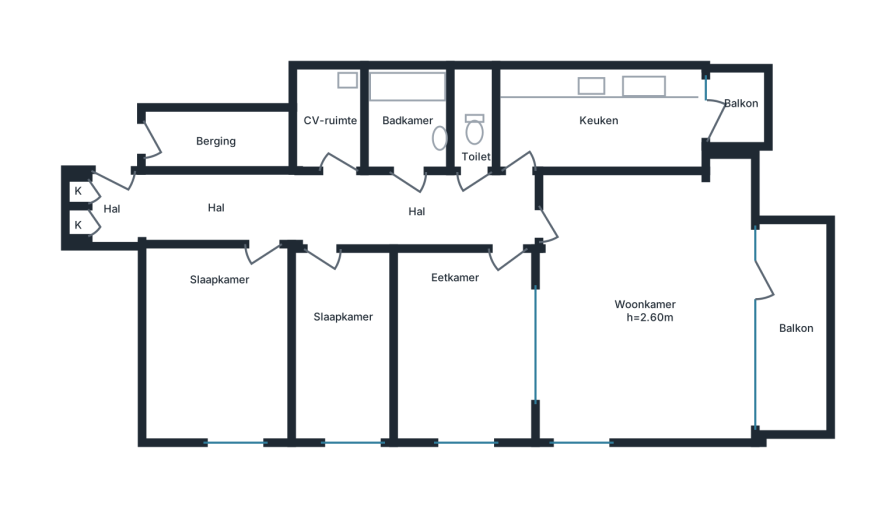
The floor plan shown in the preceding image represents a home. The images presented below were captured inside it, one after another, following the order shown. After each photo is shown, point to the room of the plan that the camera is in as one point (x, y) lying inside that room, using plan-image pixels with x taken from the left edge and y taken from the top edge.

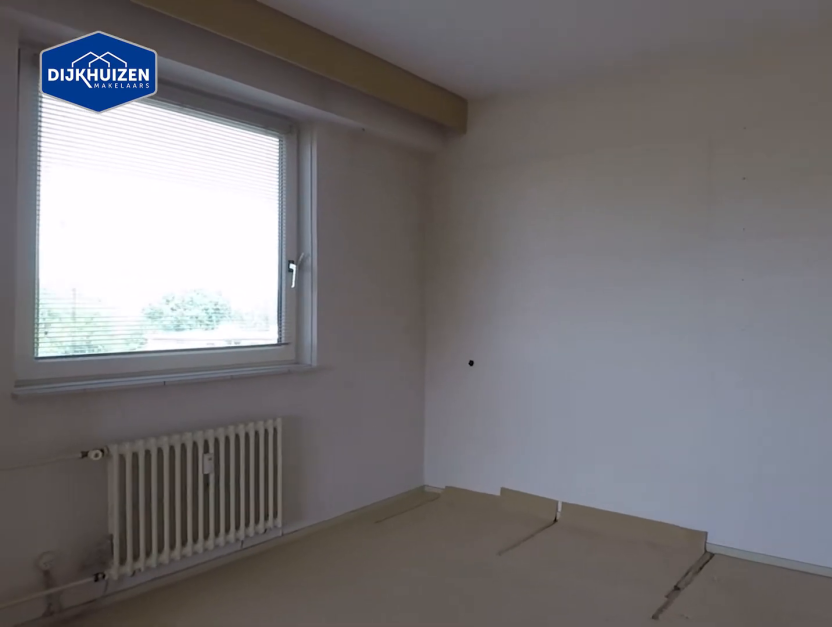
(464, 344)
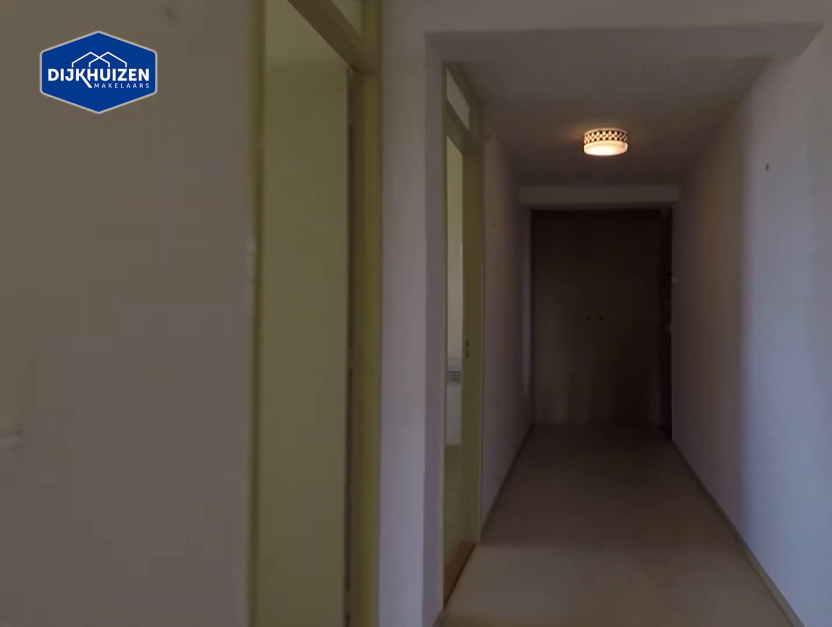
(324, 209)
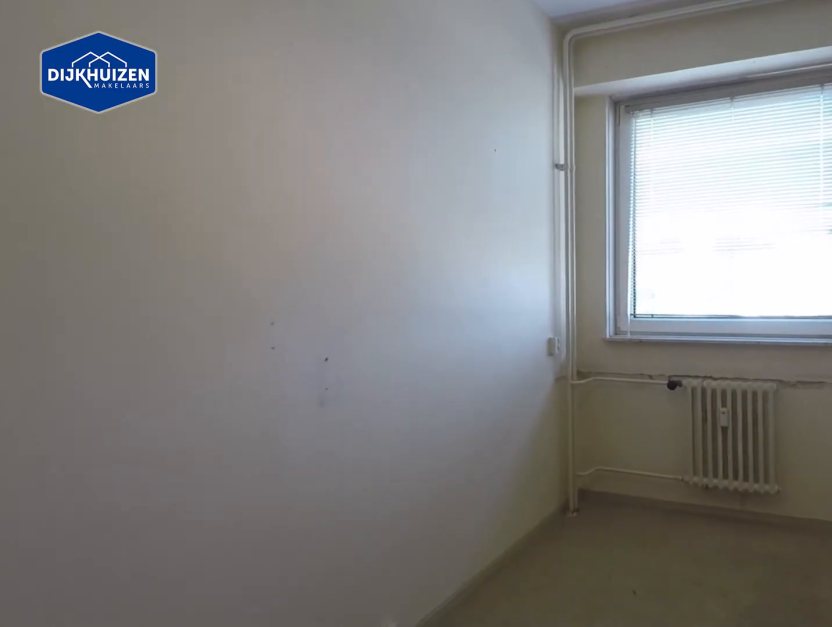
(345, 345)
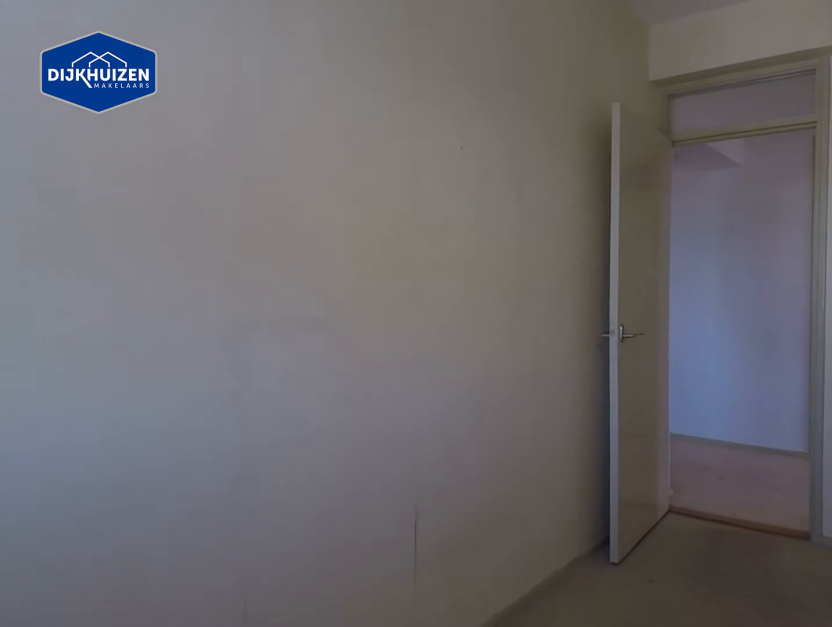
(345, 345)
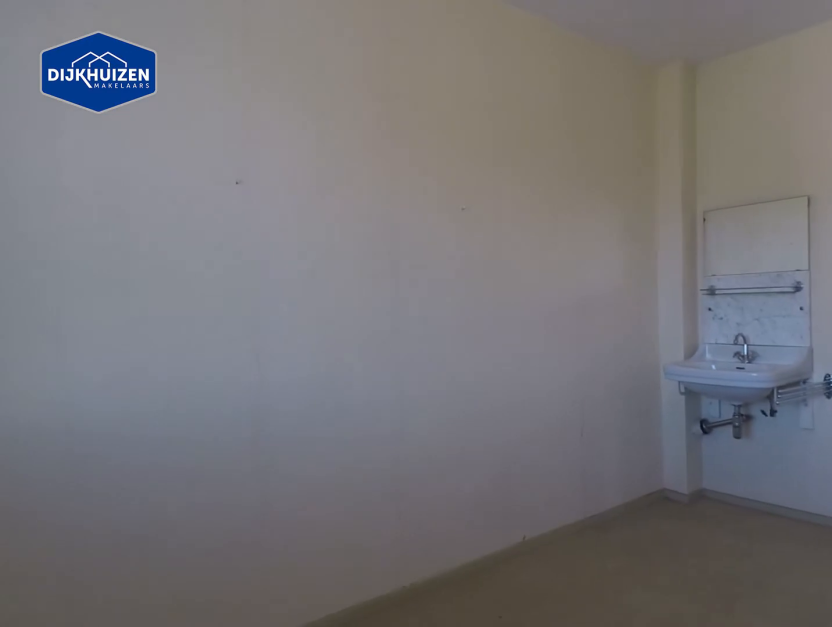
(214, 341)
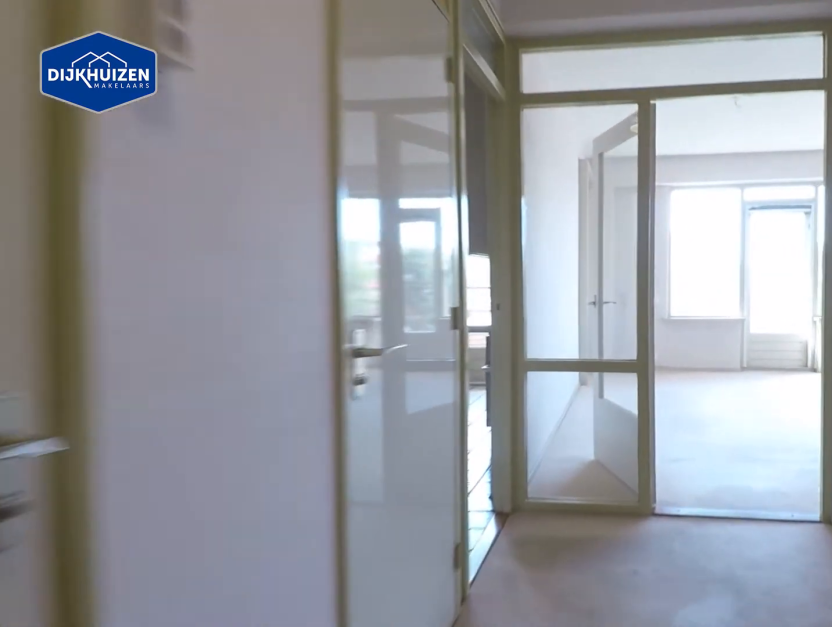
(324, 209)
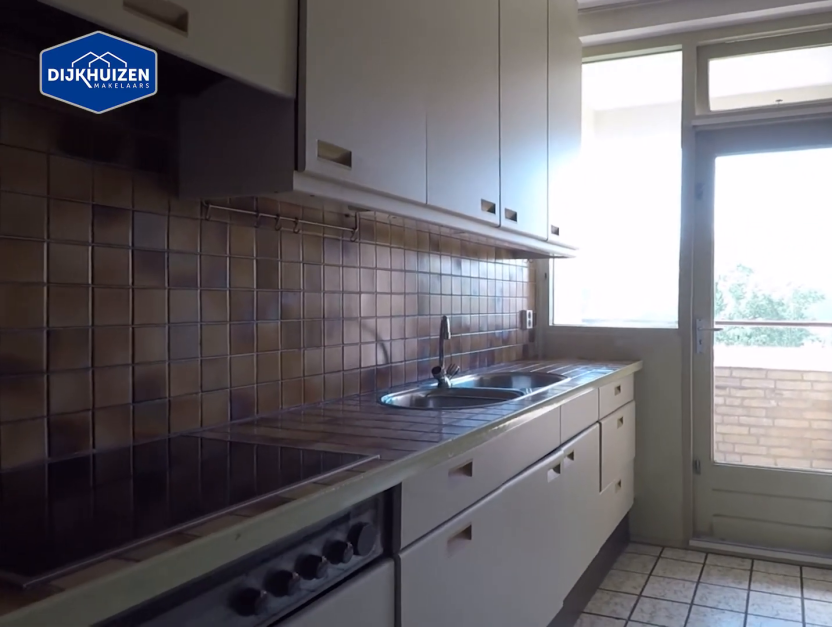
(599, 119)
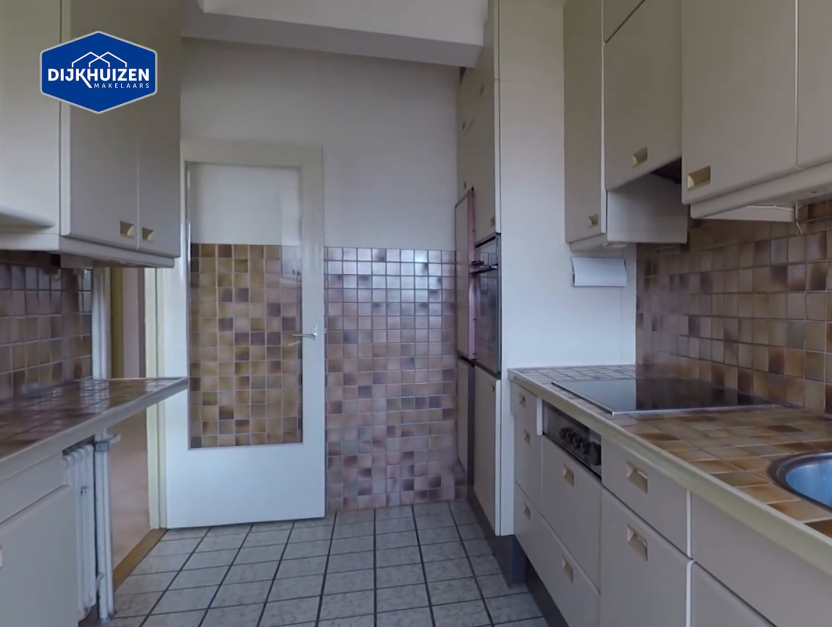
(599, 119)
